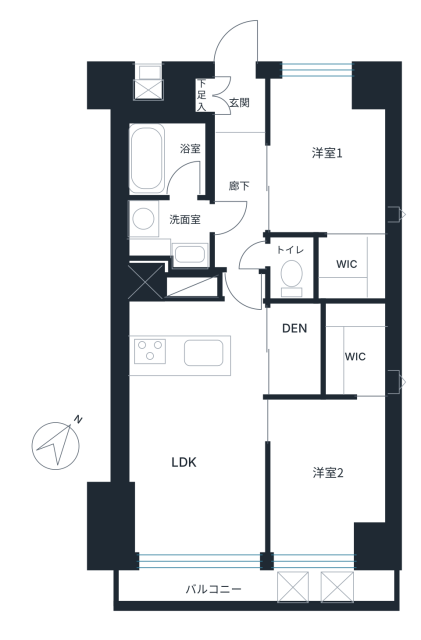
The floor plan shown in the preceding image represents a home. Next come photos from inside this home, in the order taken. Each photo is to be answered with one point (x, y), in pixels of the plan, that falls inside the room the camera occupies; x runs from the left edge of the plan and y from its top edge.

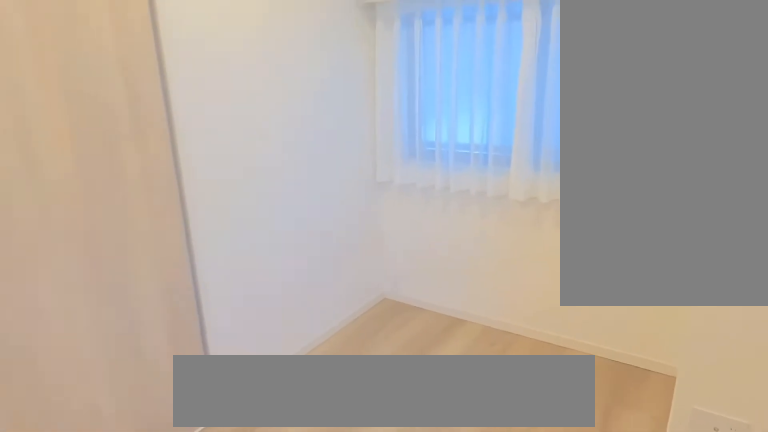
(331, 160)
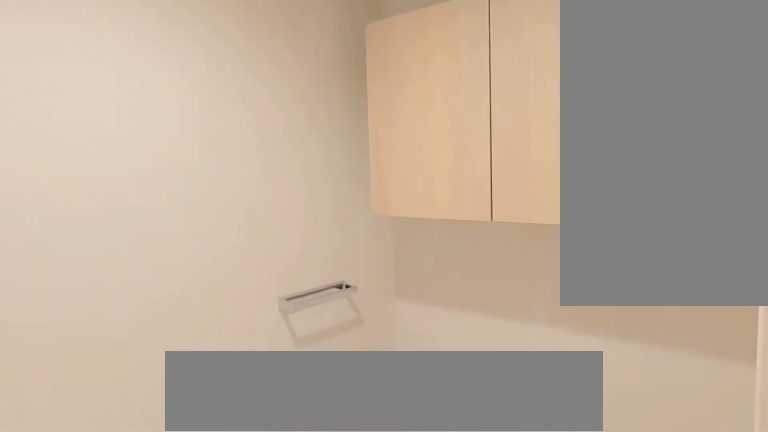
(296, 269)
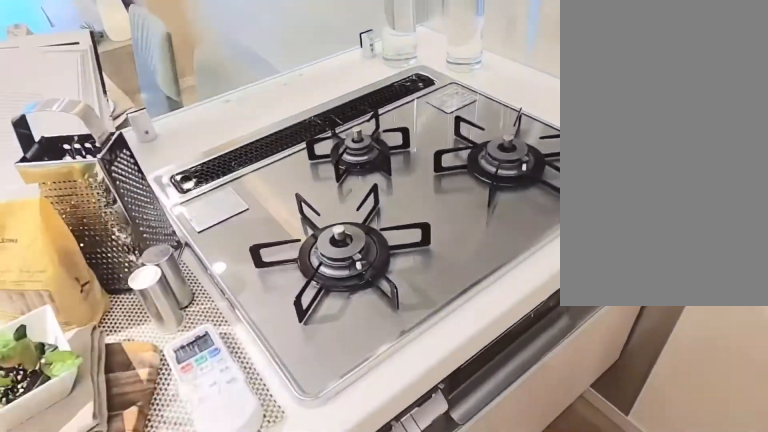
(181, 324)
